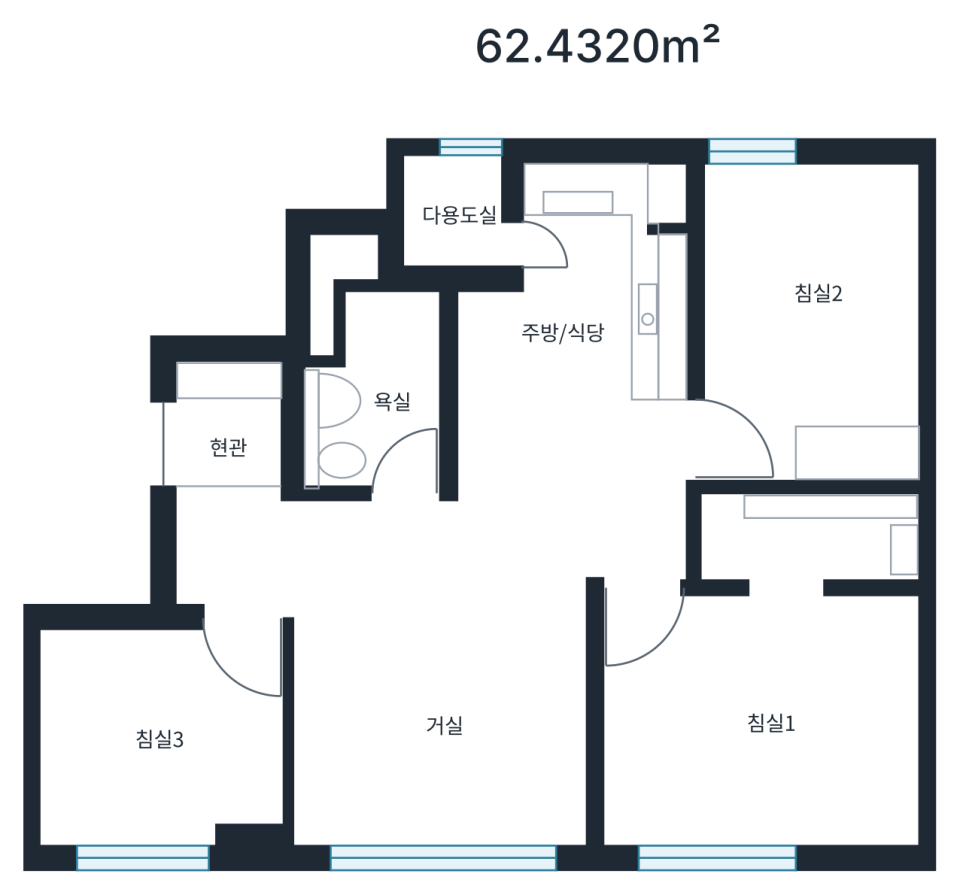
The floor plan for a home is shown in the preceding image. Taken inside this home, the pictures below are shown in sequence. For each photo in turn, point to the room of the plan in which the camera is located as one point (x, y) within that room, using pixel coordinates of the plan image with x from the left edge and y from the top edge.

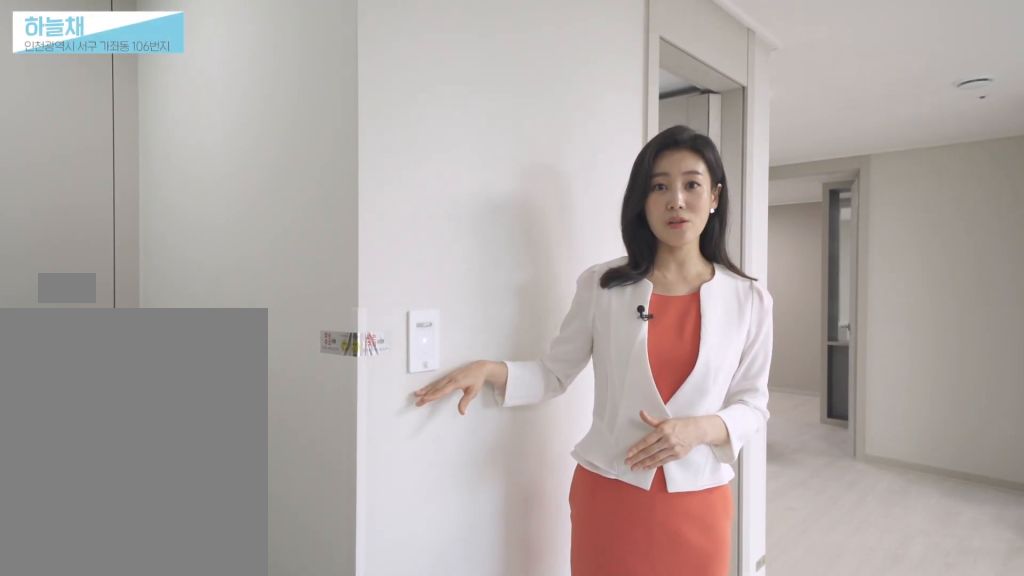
(249, 562)
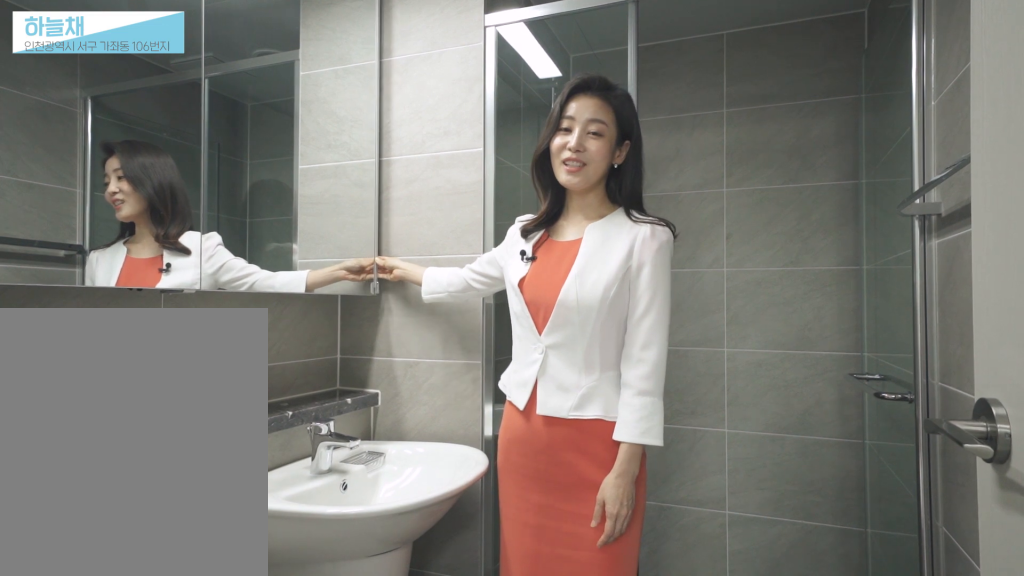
(385, 391)
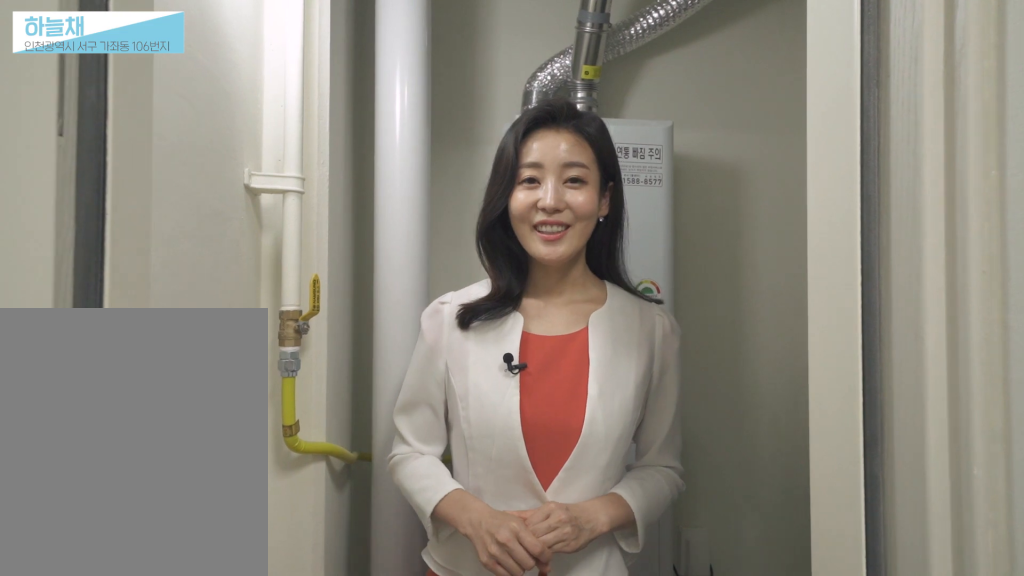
(445, 212)
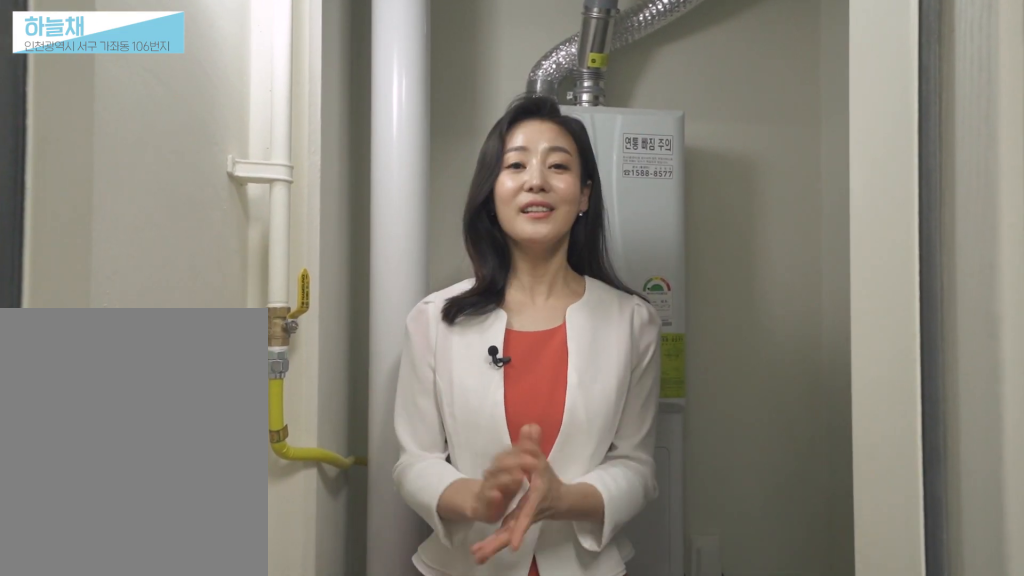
(445, 212)
